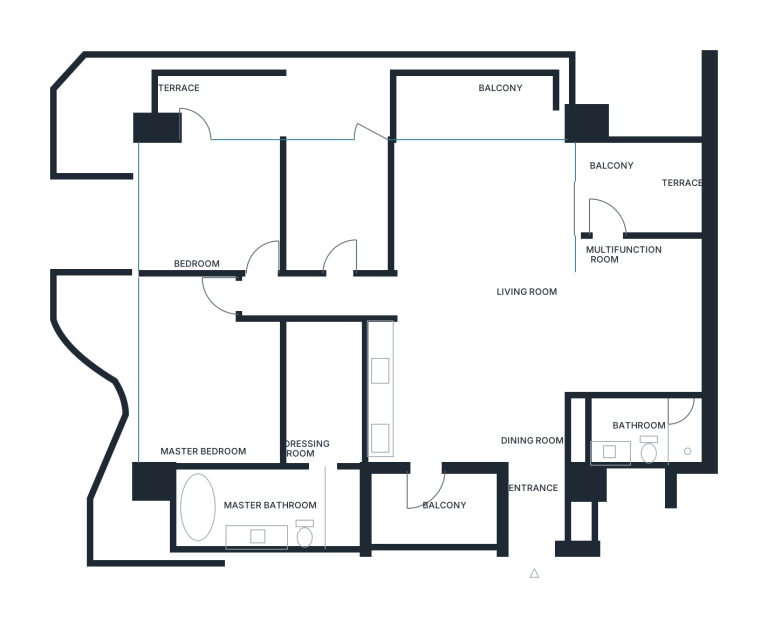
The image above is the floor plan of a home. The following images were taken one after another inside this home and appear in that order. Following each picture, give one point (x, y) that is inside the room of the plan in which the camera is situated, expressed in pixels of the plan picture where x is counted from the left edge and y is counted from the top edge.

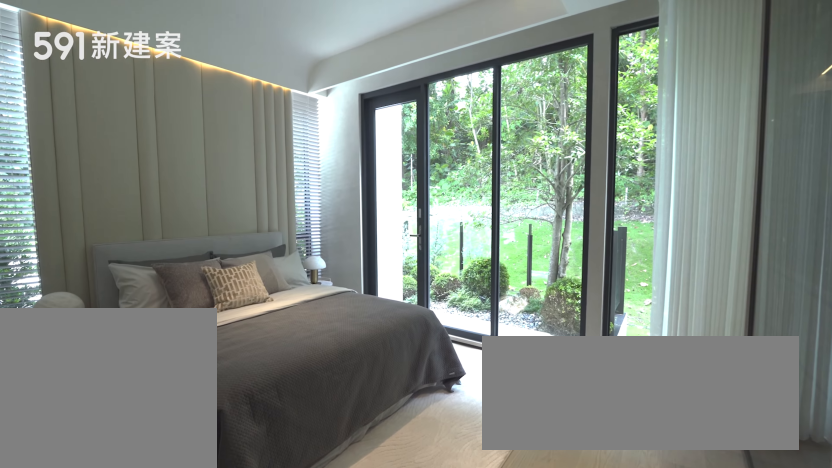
(218, 204)
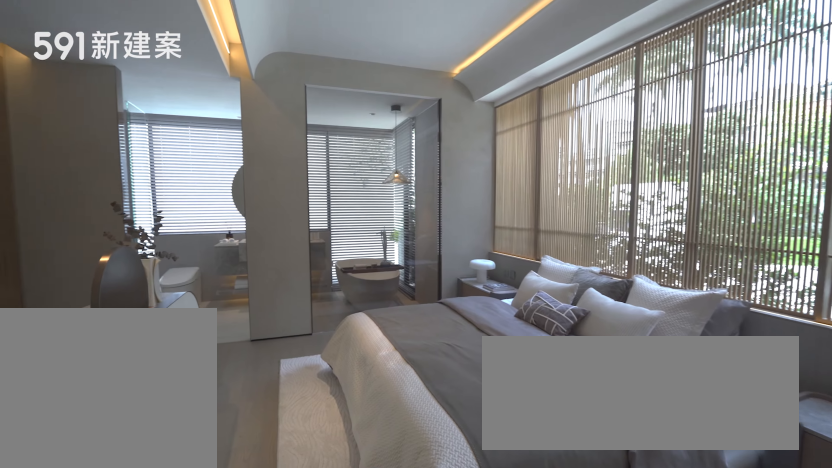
(239, 379)
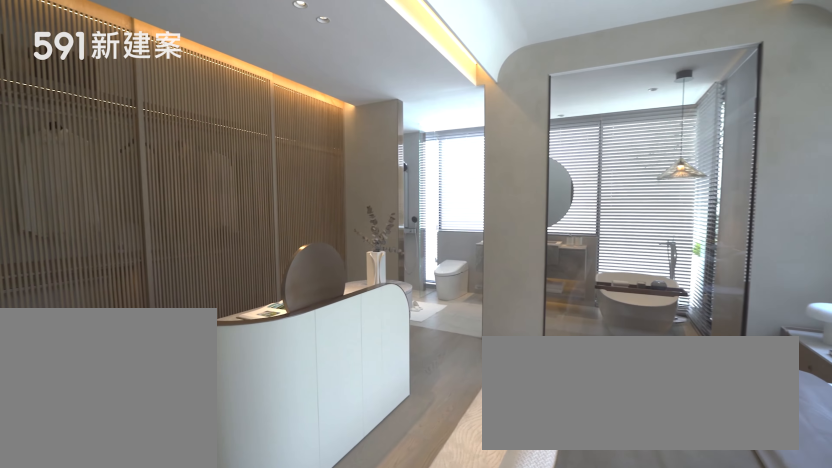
(239, 379)
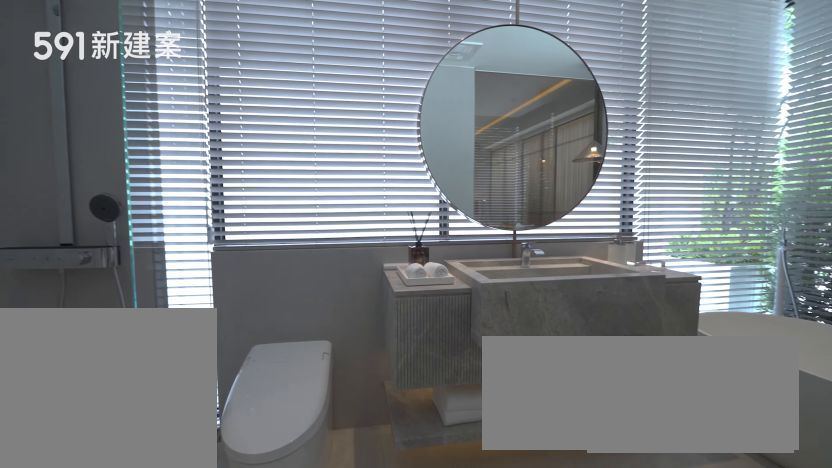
(267, 508)
